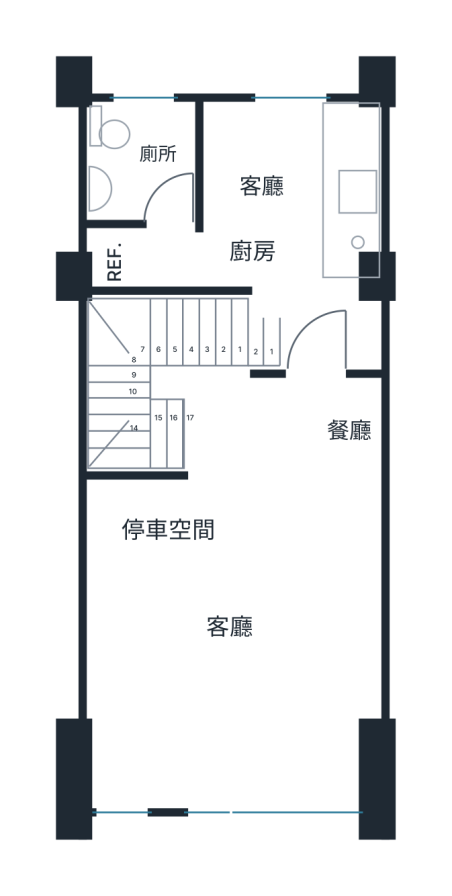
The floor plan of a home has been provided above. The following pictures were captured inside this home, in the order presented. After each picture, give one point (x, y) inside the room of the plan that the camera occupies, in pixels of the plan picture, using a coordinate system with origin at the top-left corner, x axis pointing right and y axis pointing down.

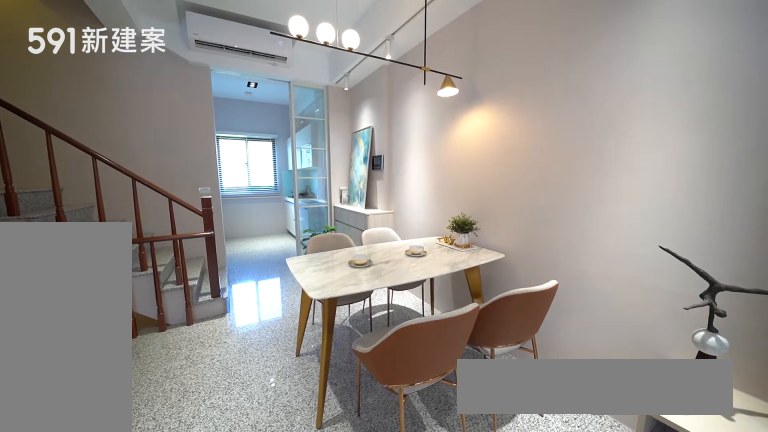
(322, 425)
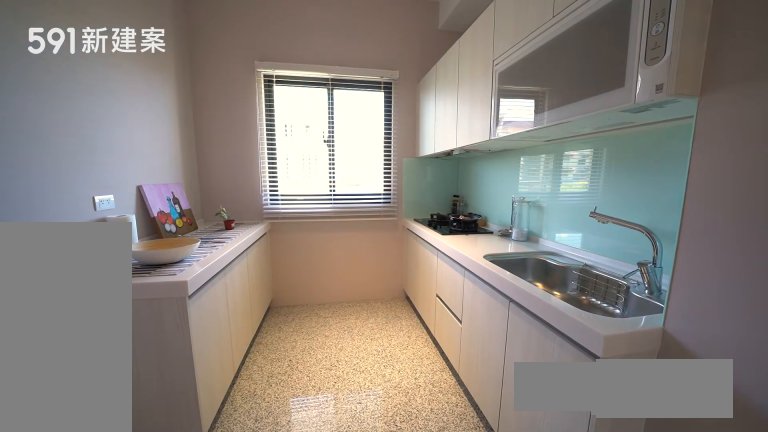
(294, 190)
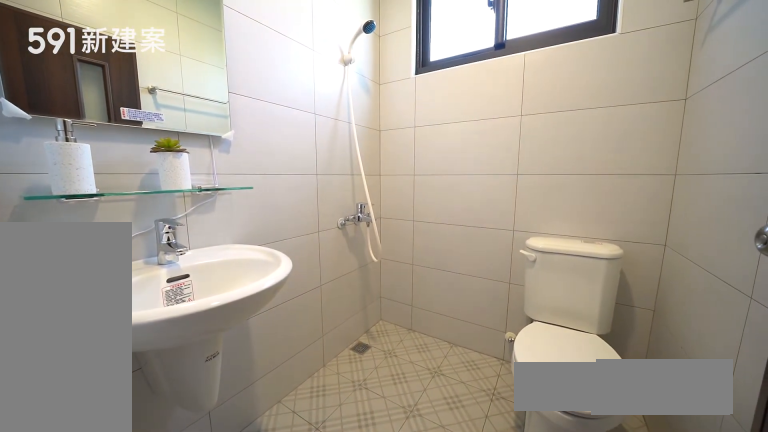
(144, 160)
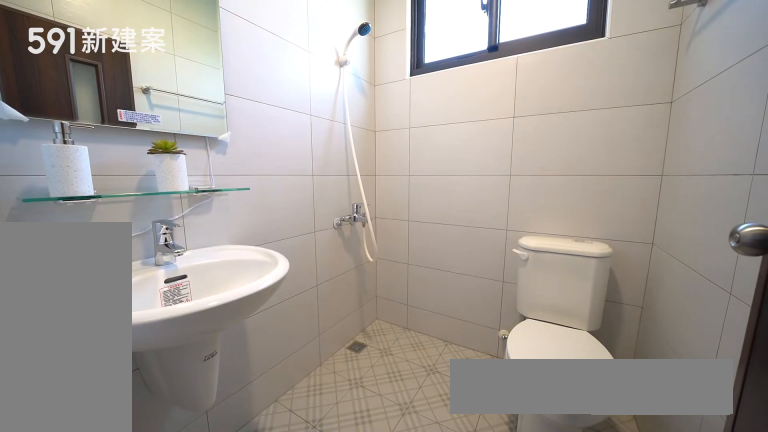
(144, 160)
